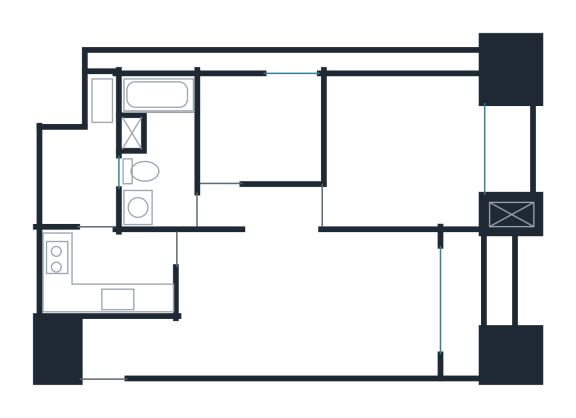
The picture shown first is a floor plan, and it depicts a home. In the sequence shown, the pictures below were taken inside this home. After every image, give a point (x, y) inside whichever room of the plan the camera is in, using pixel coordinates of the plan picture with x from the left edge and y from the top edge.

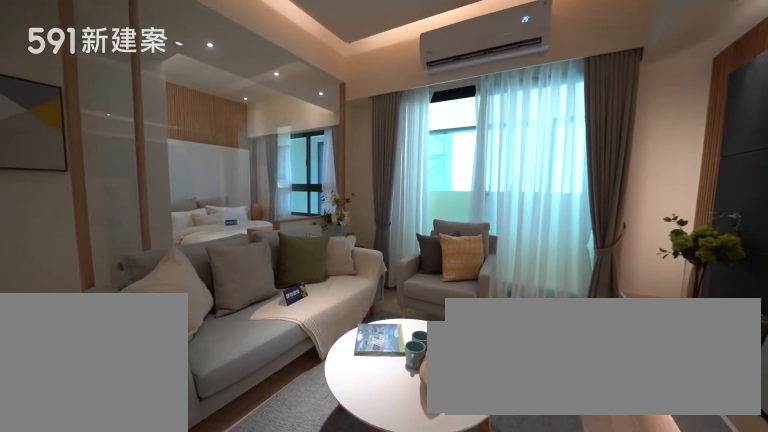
(396, 302)
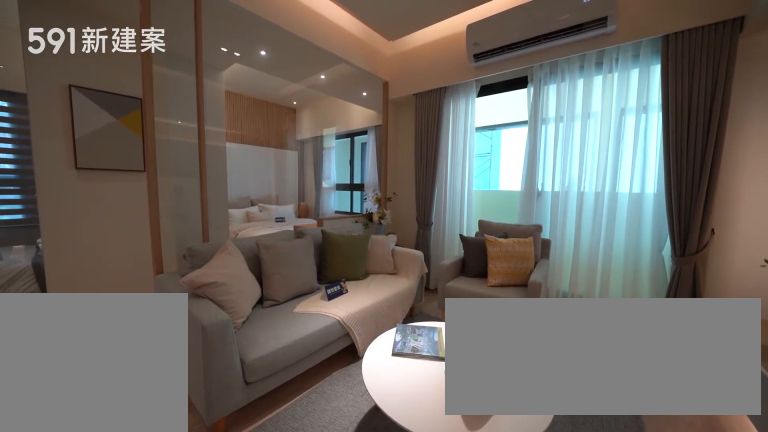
(396, 302)
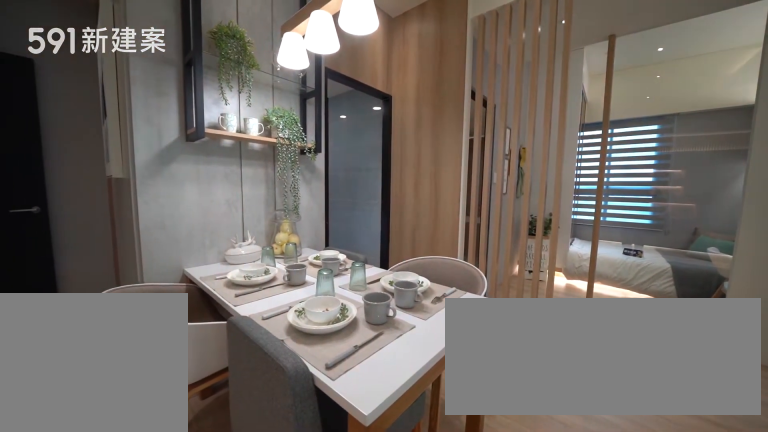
(220, 288)
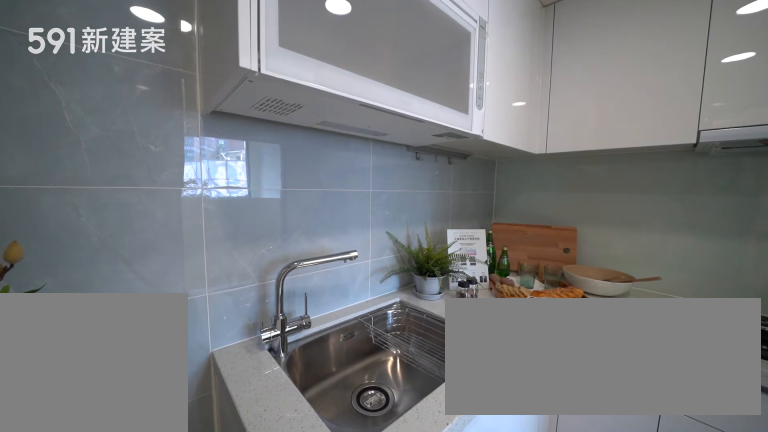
(106, 270)
